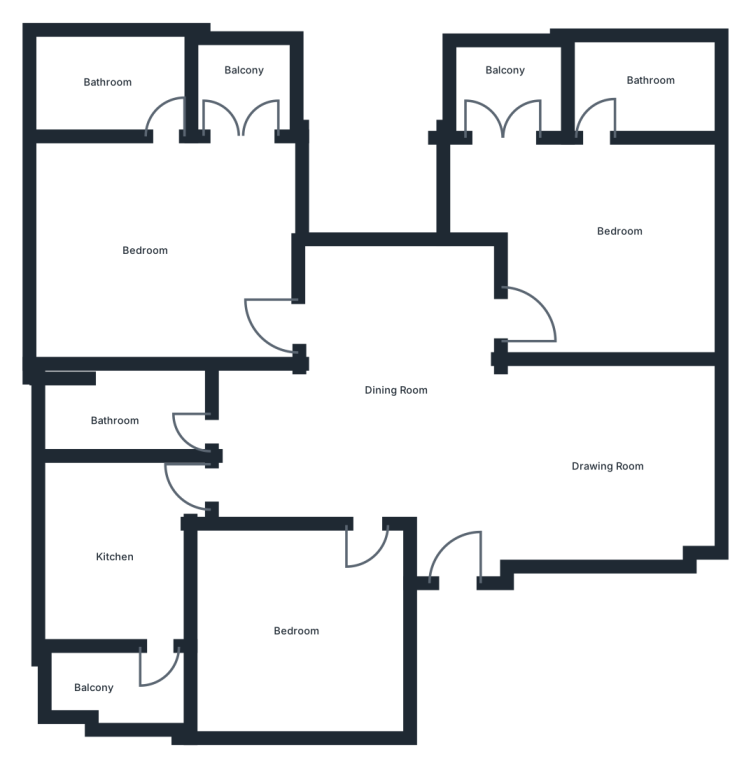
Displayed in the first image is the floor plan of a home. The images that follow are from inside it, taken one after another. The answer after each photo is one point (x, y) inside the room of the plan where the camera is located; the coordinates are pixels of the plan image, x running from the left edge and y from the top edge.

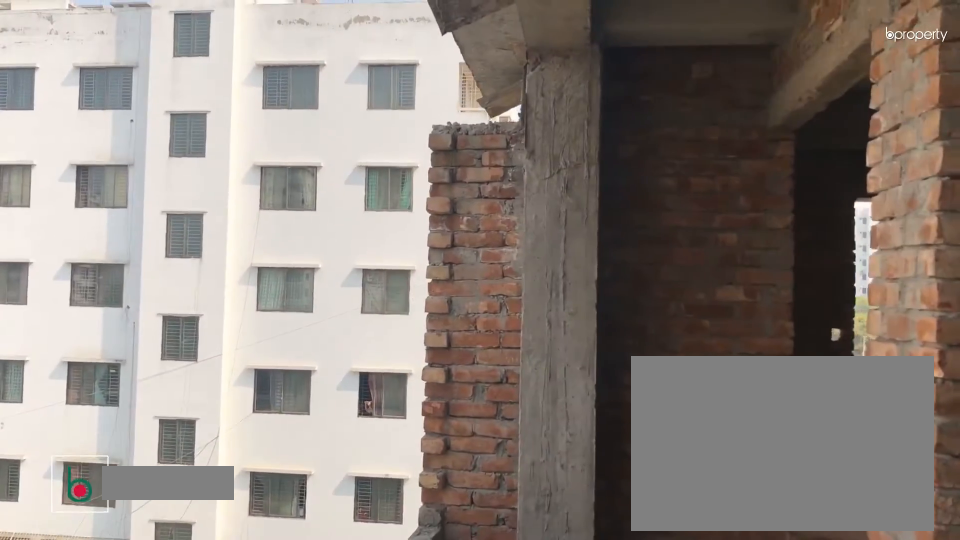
(240, 82)
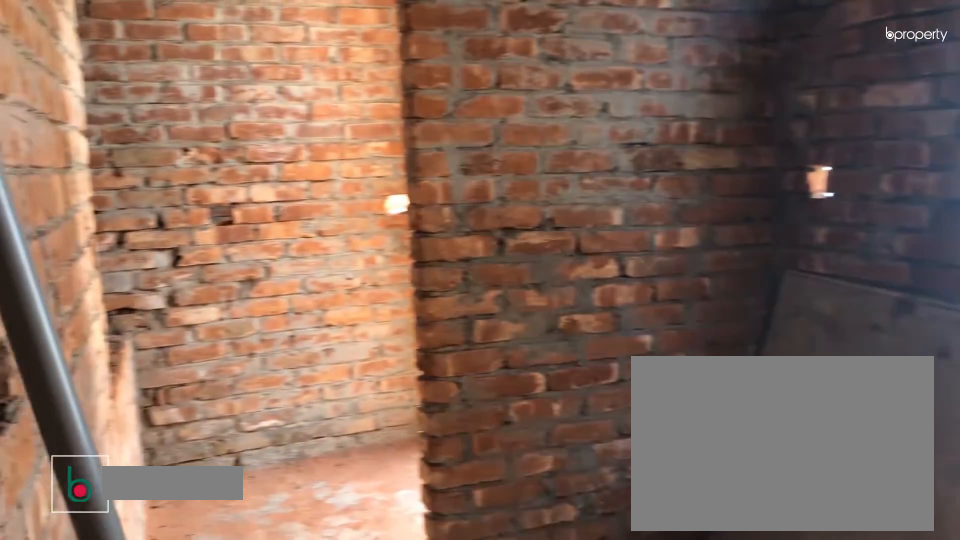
(115, 555)
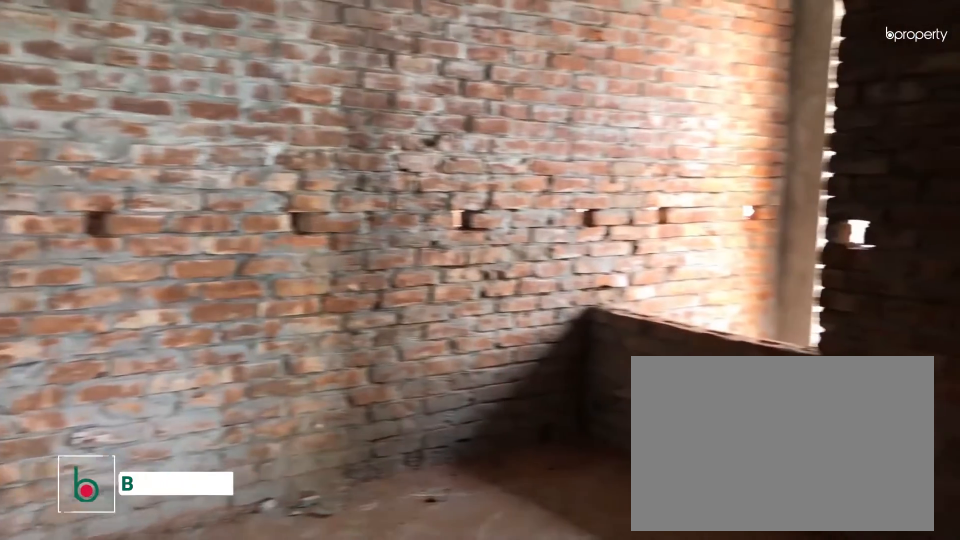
(294, 627)
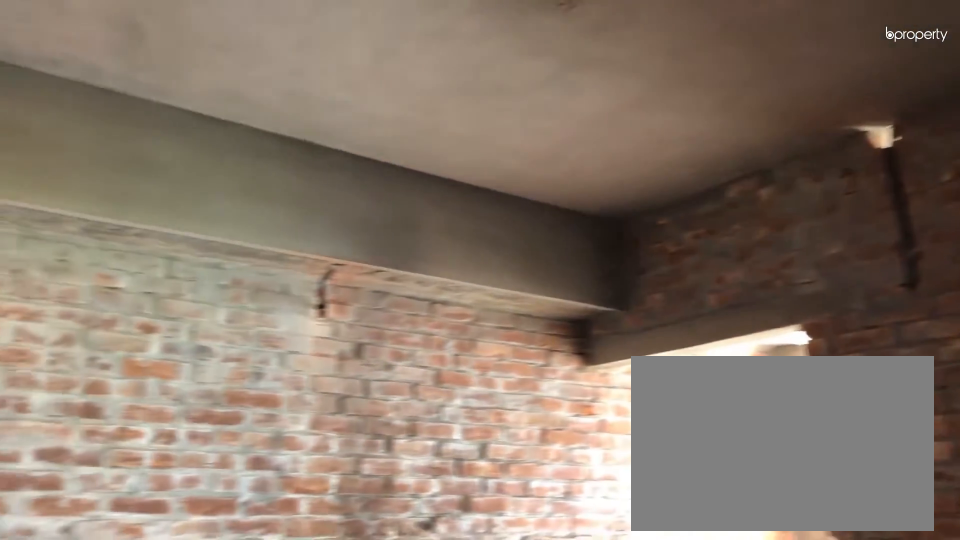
(294, 627)
